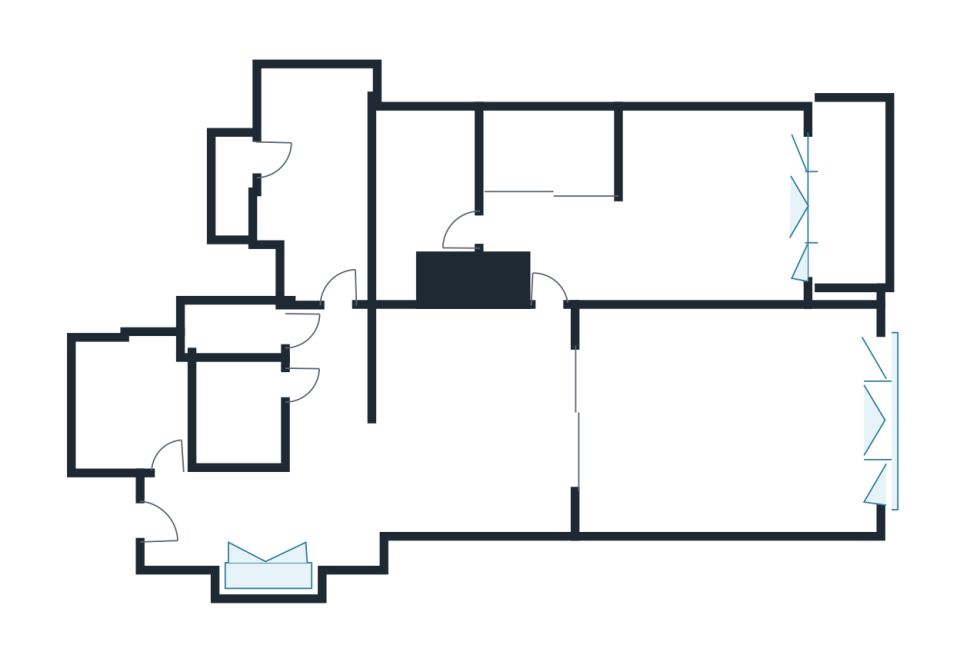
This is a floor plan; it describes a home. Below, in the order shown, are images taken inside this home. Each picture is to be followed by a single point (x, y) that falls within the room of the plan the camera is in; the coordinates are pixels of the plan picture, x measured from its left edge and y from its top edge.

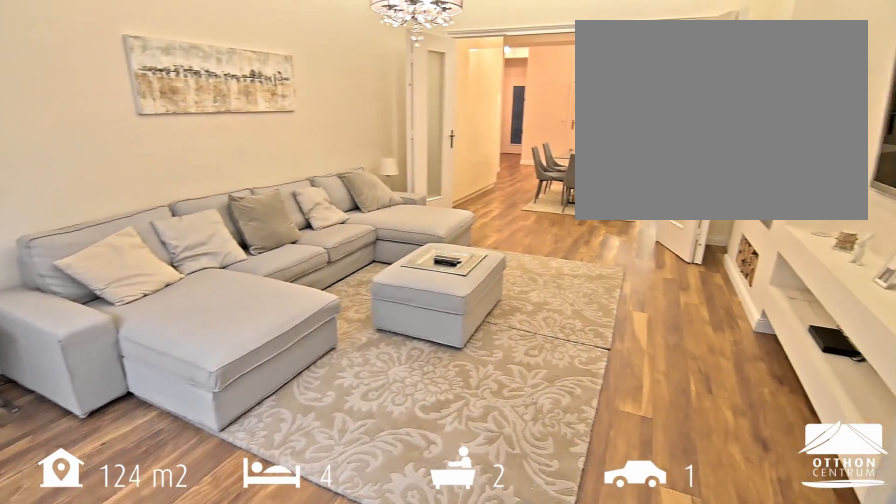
(730, 430)
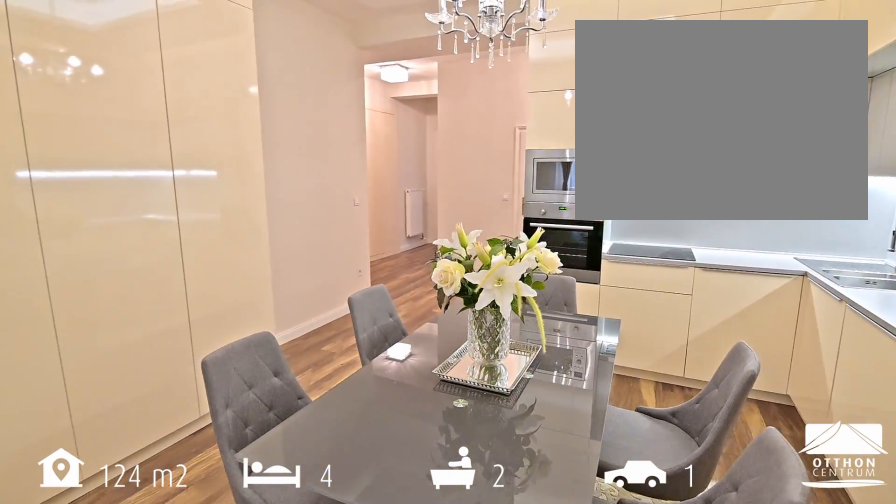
(501, 432)
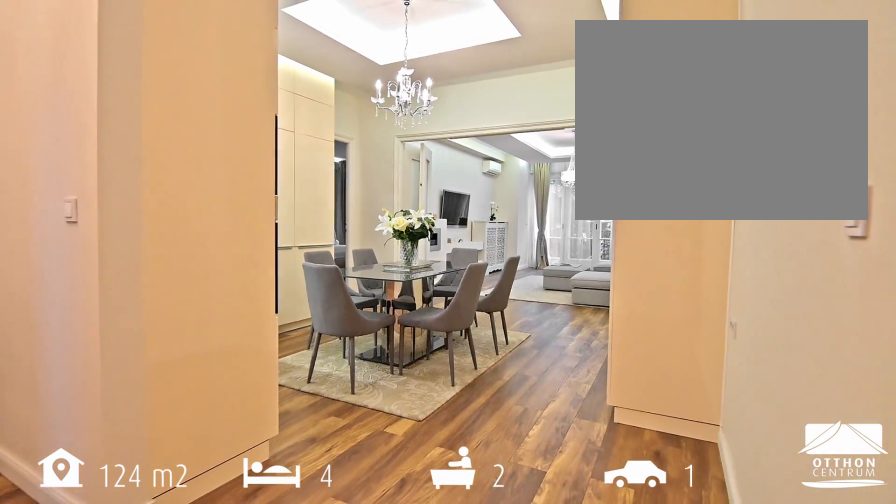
(501, 432)
